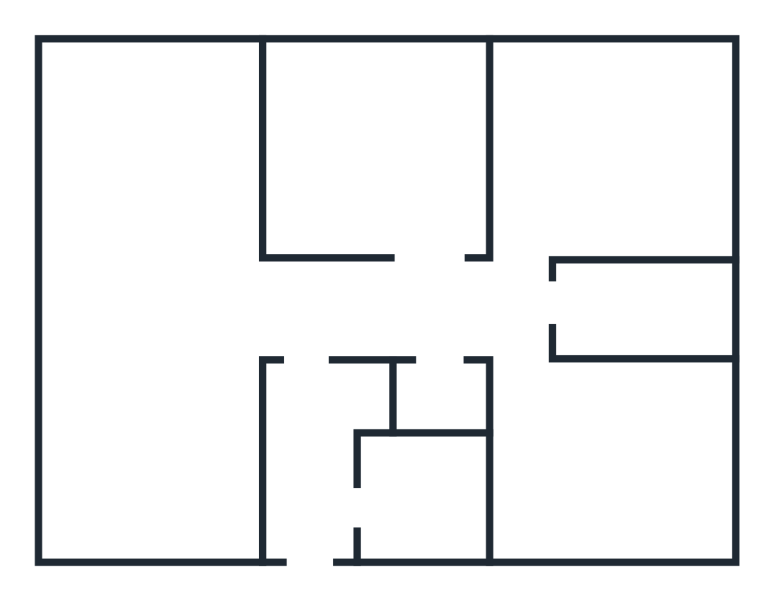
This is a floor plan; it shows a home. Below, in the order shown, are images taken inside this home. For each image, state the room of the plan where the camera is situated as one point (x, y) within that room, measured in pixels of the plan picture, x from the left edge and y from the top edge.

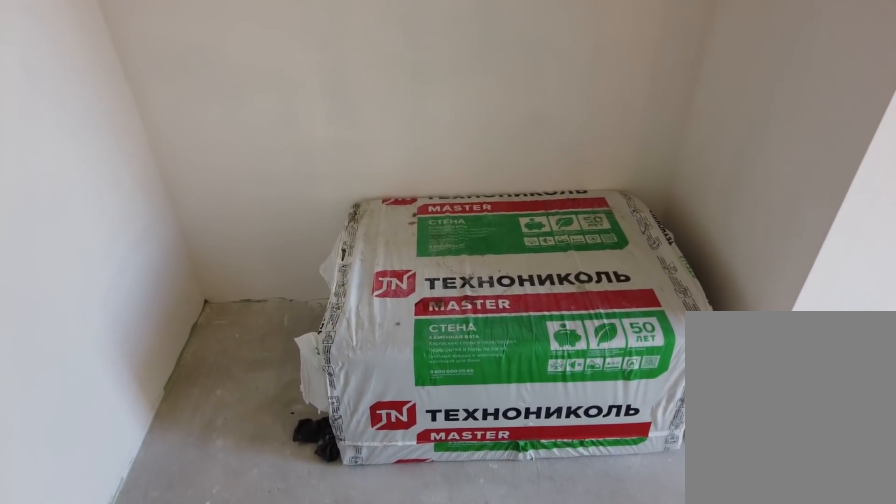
(303, 420)
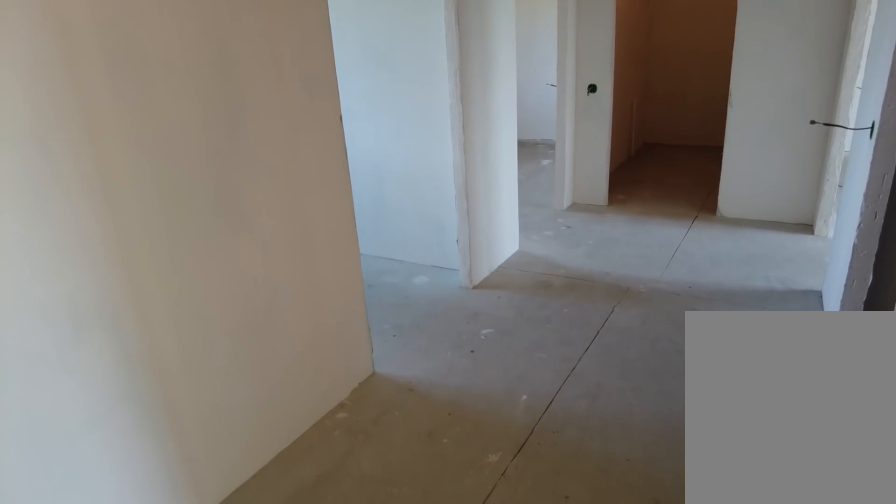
(310, 334)
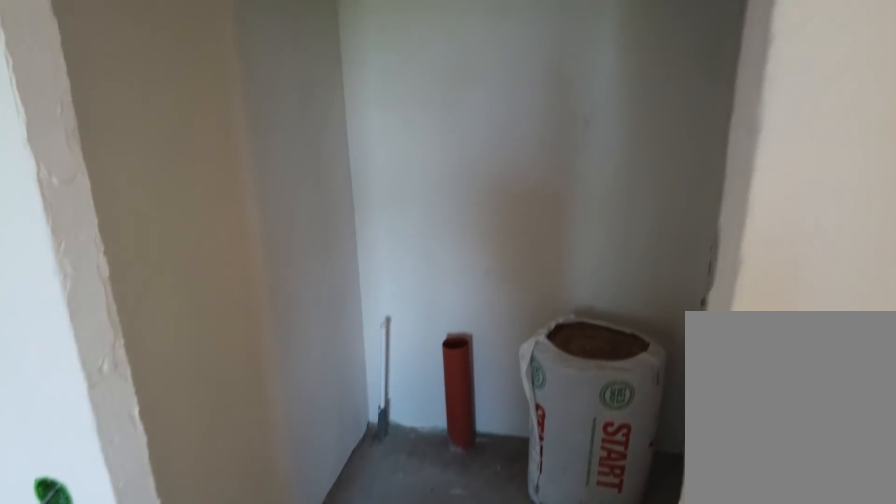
(451, 327)
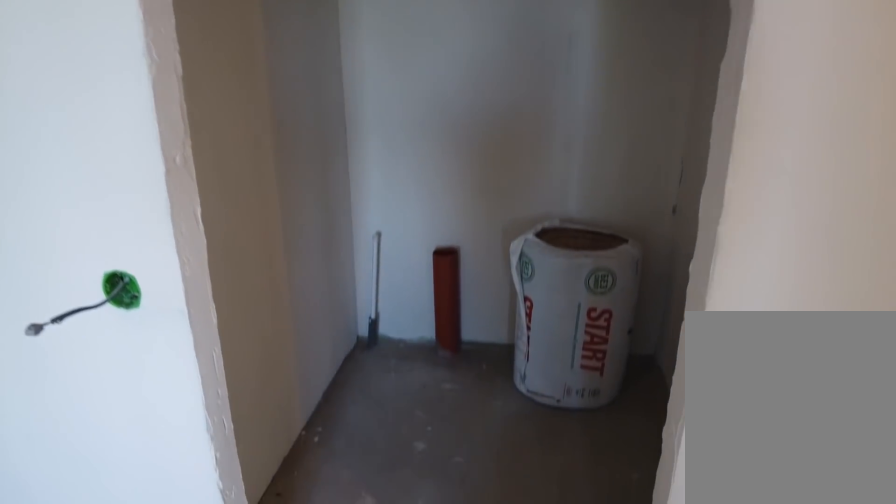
(451, 327)
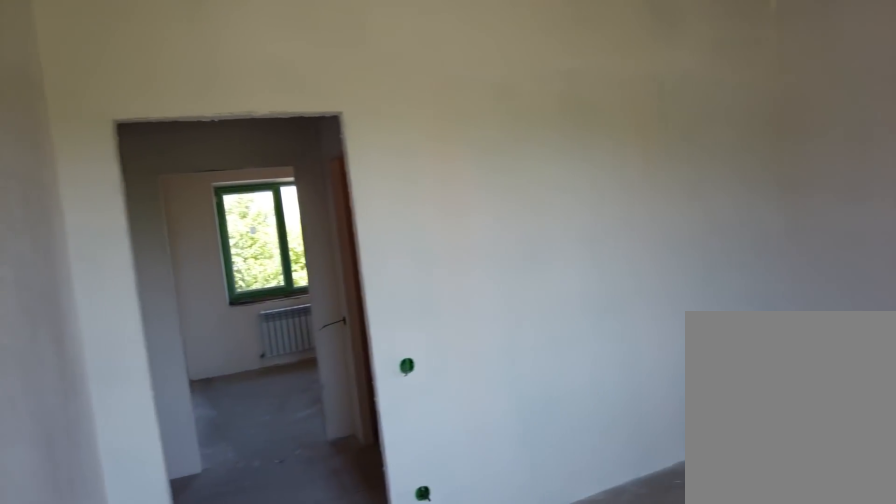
(560, 485)
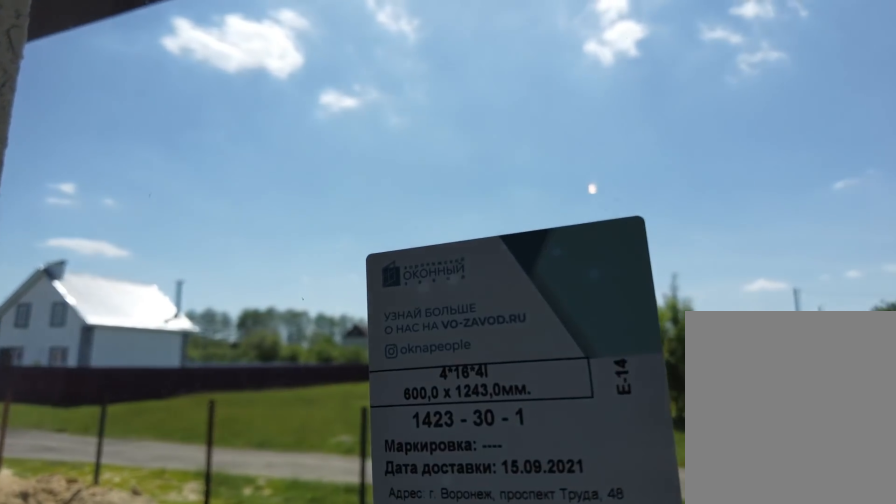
(560, 485)
